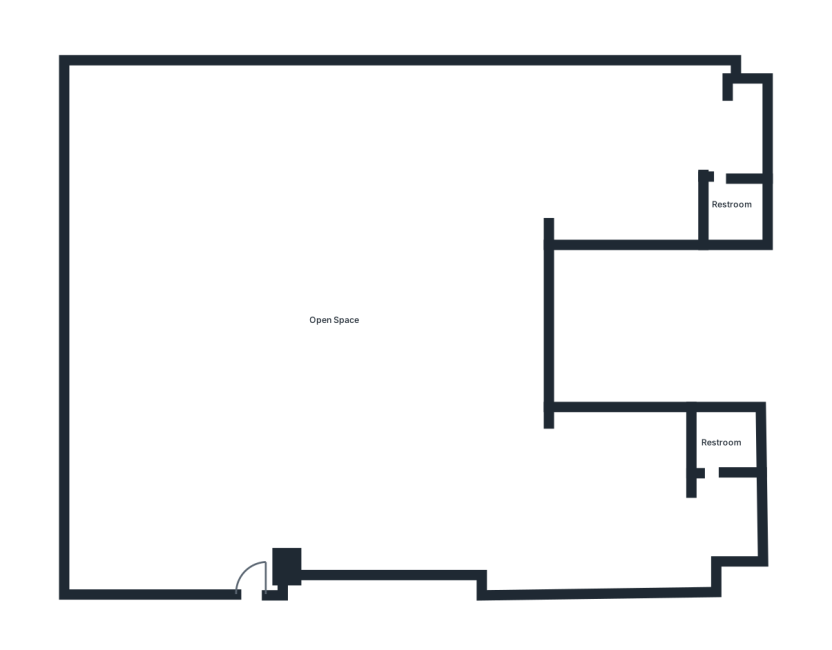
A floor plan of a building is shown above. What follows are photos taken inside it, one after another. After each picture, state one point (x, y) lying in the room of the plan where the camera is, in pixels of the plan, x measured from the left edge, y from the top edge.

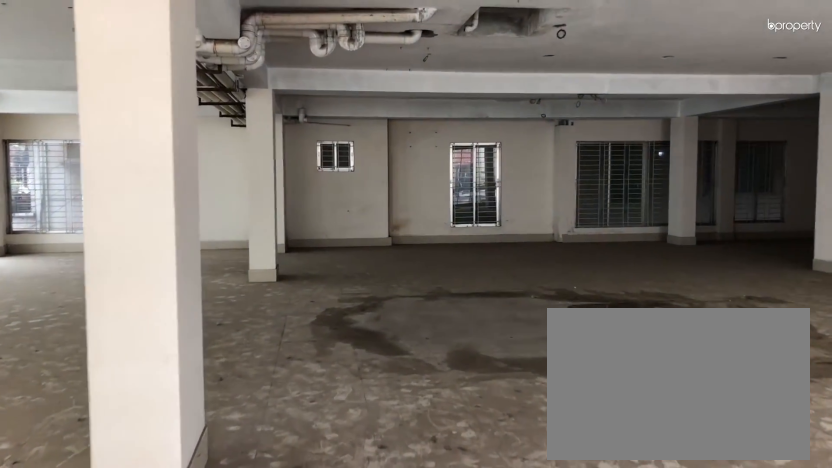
(256, 526)
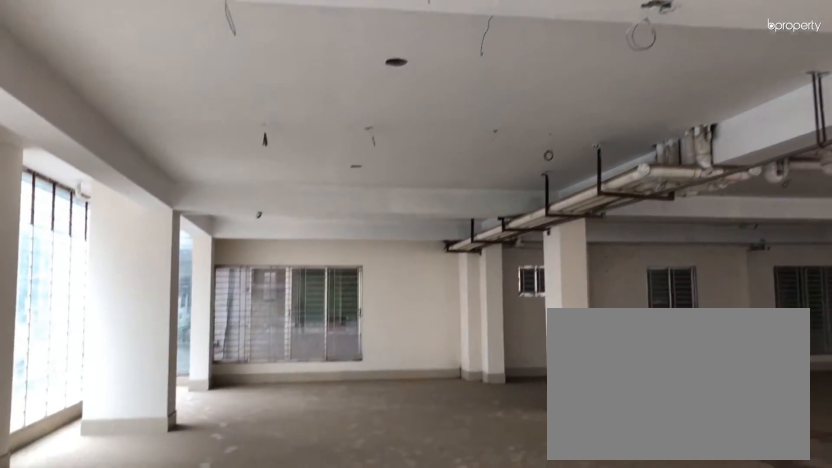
(337, 320)
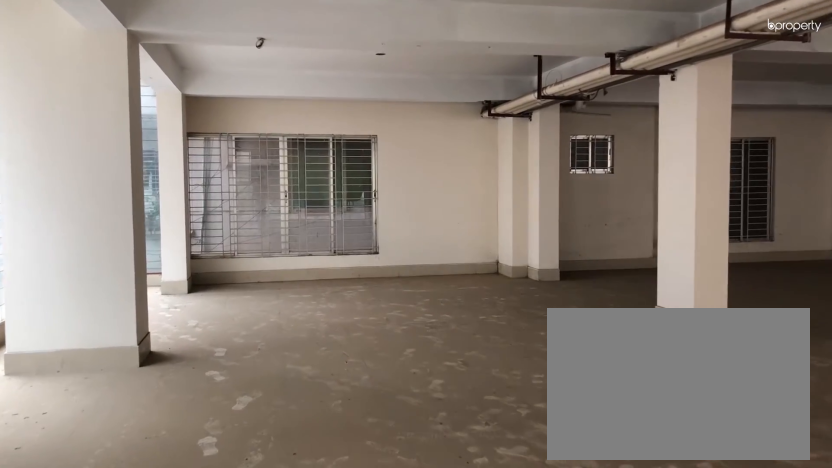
(337, 320)
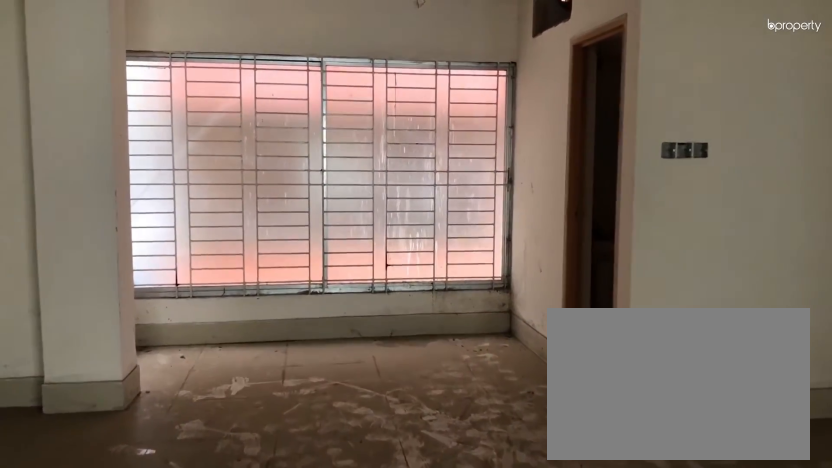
(576, 146)
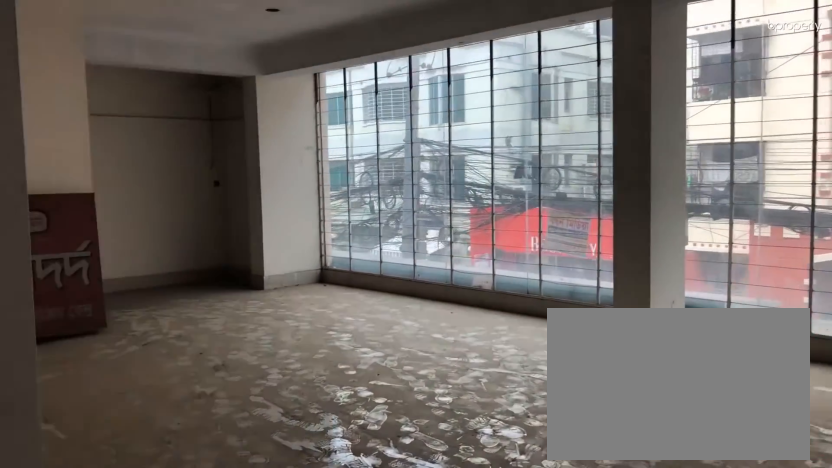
(609, 499)
